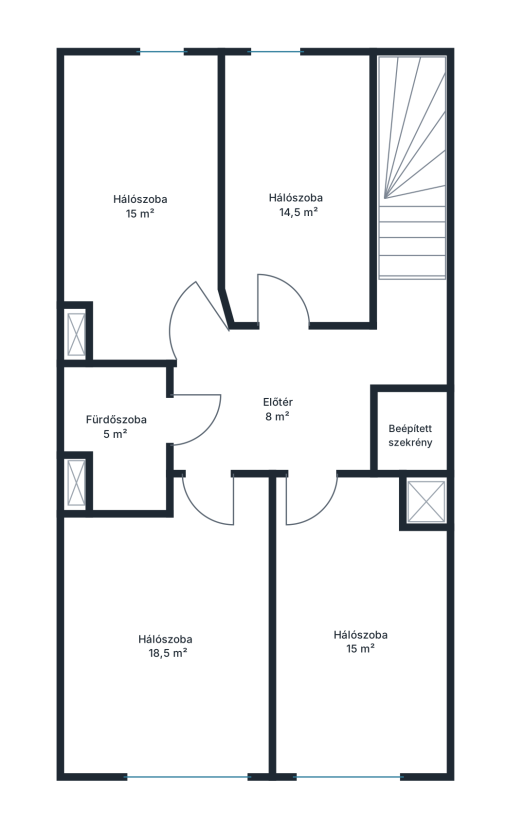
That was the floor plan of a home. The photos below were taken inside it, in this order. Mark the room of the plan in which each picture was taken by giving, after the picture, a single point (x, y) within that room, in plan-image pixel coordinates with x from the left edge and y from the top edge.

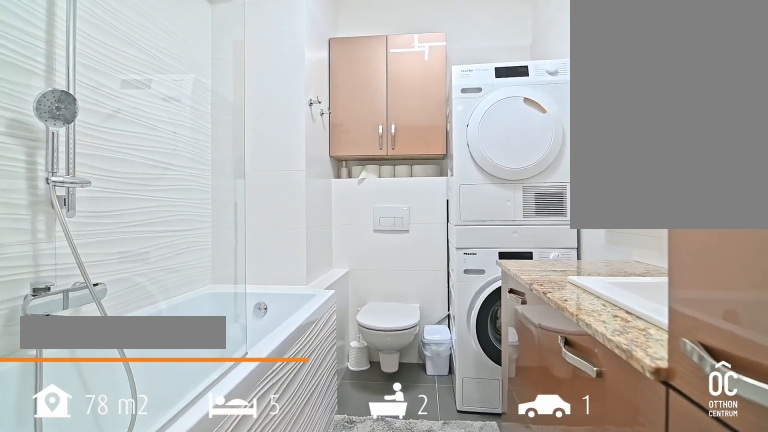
(117, 429)
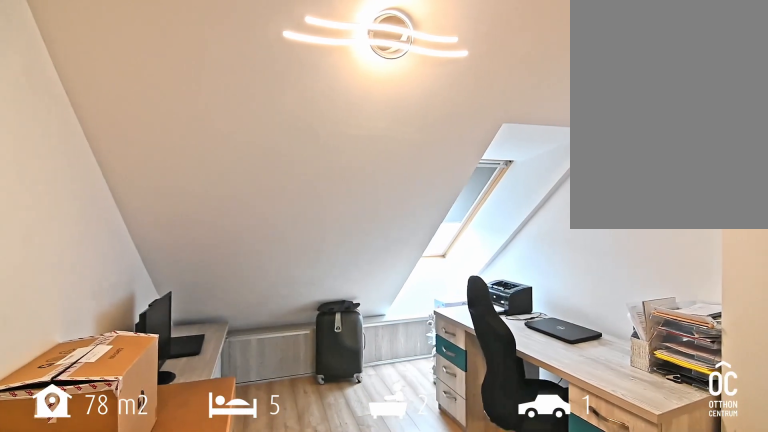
(141, 201)
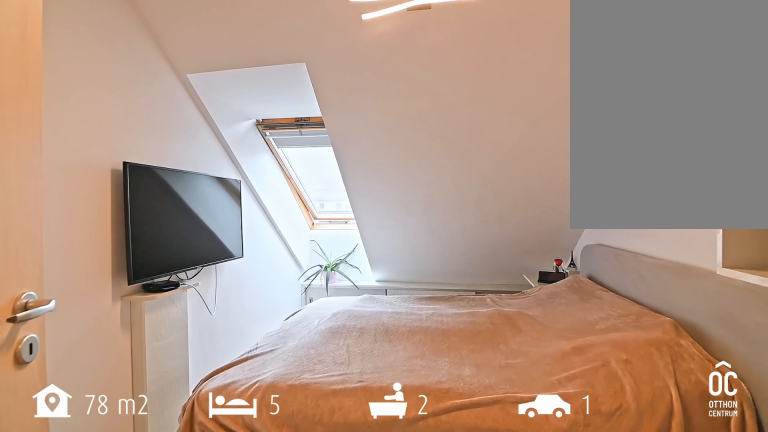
(297, 190)
